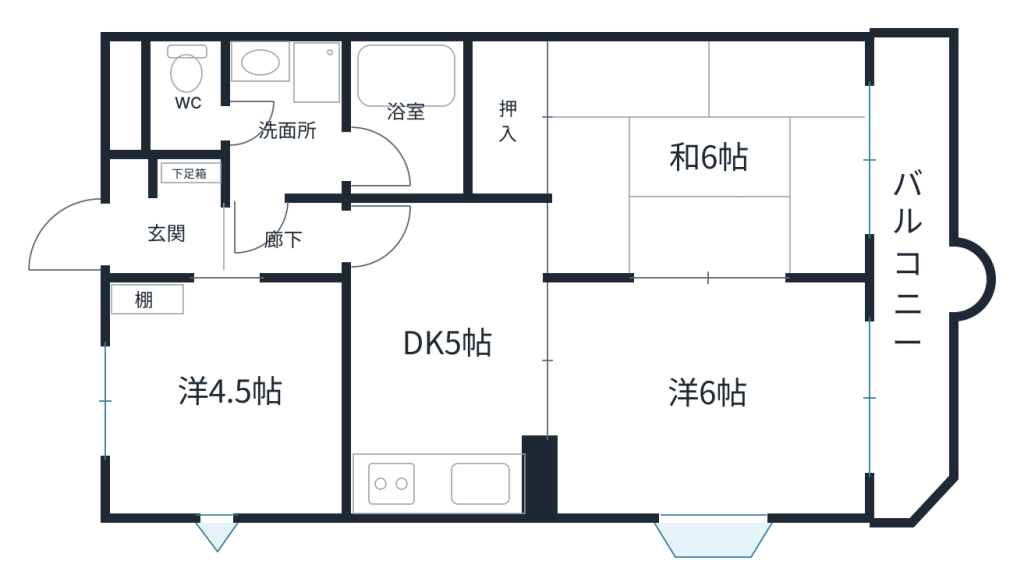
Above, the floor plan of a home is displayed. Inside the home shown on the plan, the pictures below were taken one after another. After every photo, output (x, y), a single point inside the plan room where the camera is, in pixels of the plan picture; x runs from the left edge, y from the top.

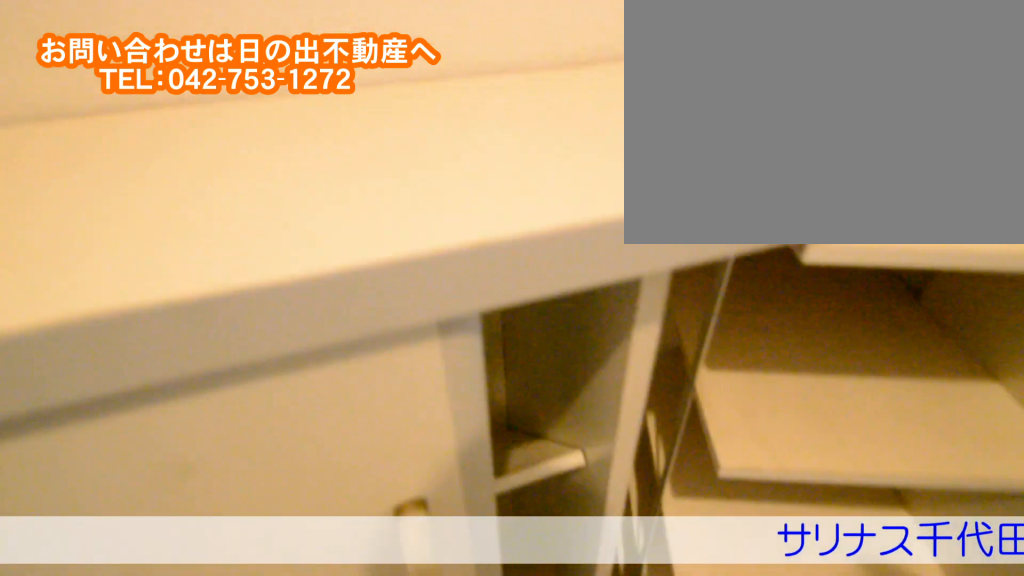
(206, 233)
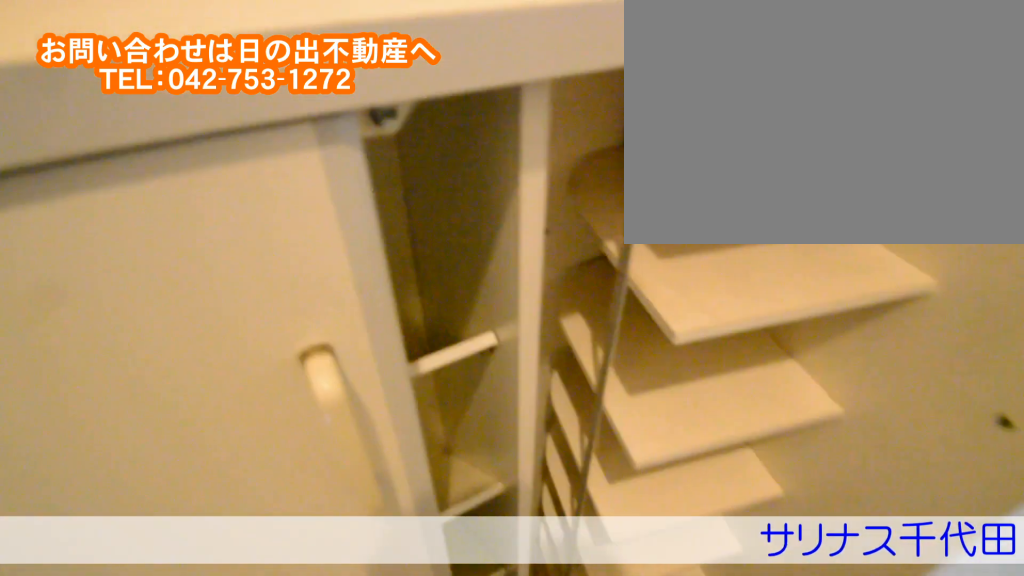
(206, 233)
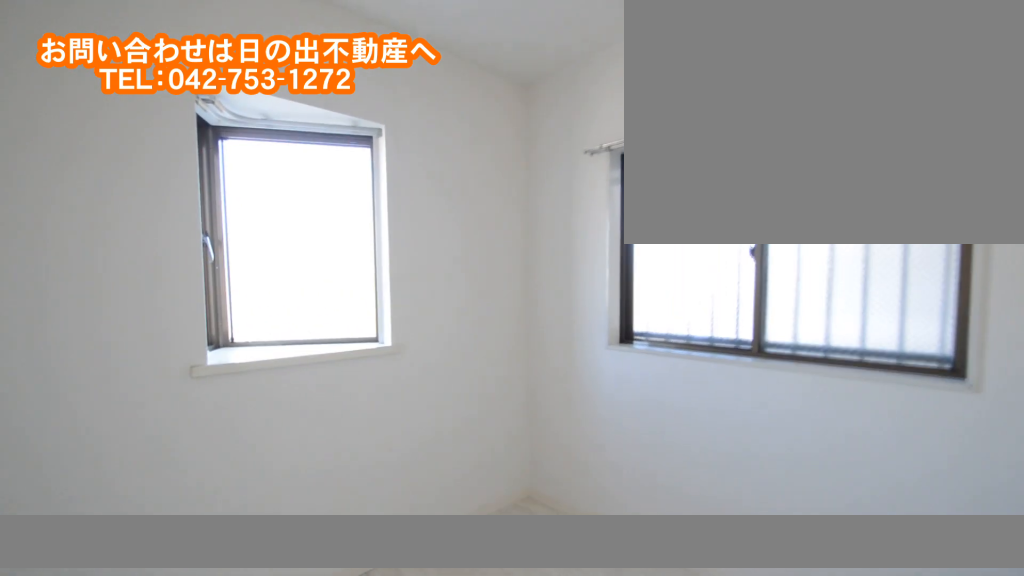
(228, 442)
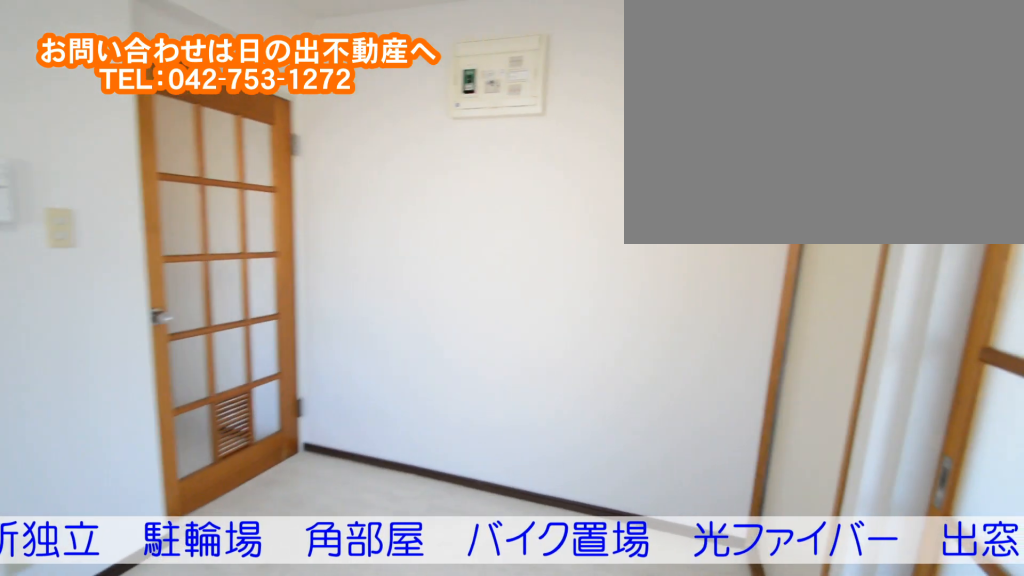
(458, 389)
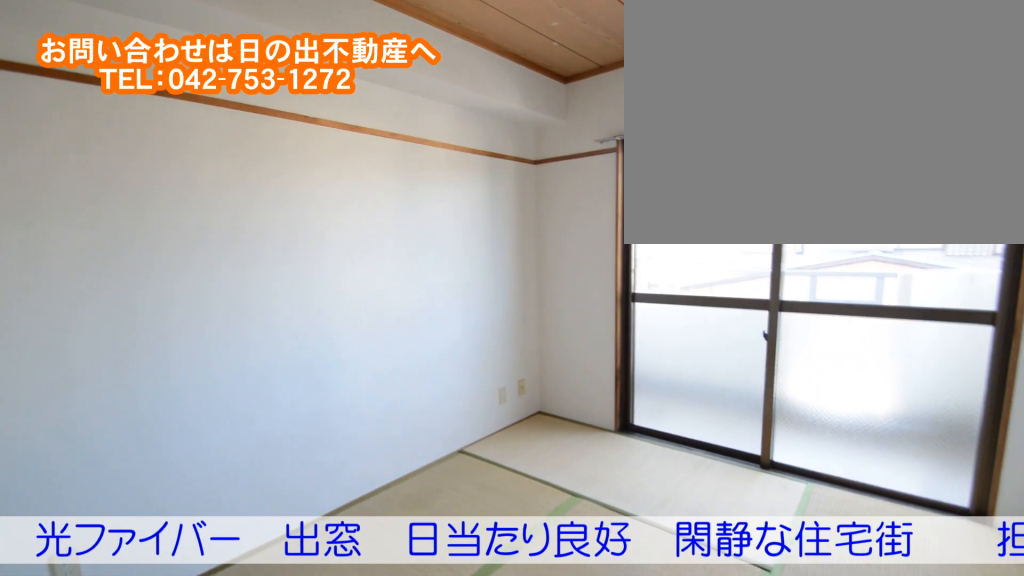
(702, 202)
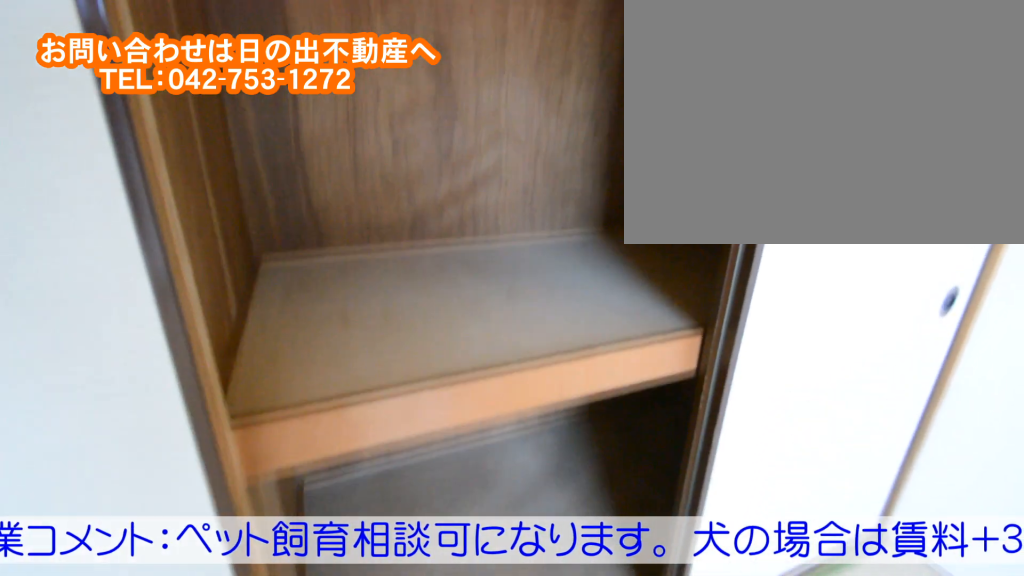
(702, 202)
